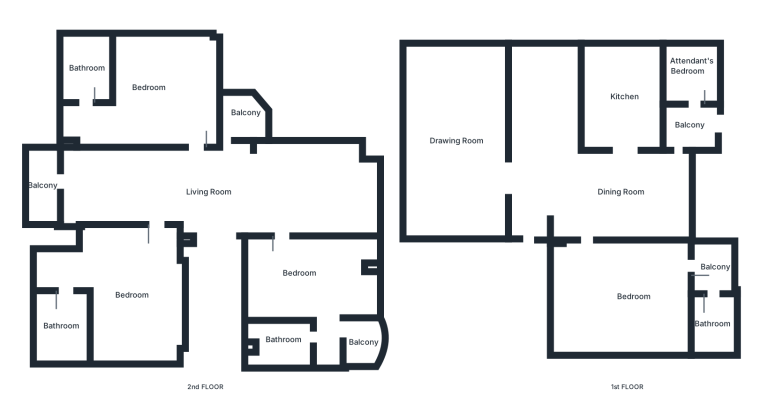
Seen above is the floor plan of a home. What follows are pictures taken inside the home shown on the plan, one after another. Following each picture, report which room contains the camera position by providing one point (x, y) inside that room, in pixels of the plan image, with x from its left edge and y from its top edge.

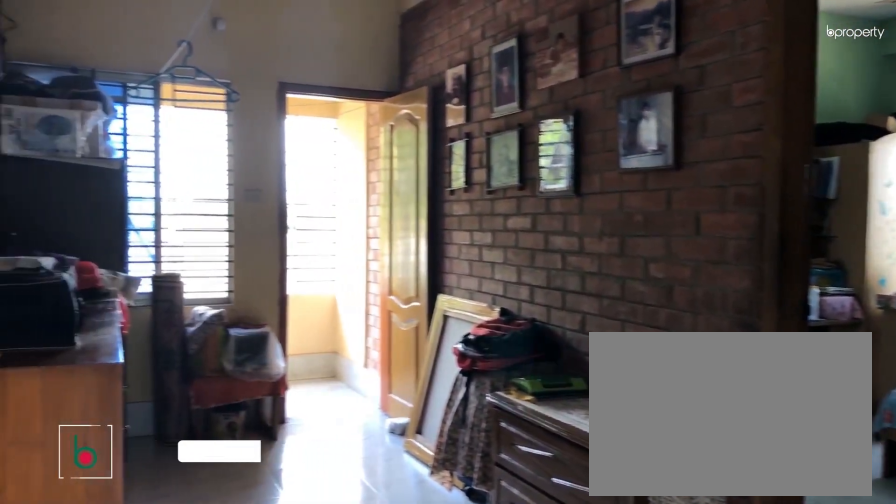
(214, 195)
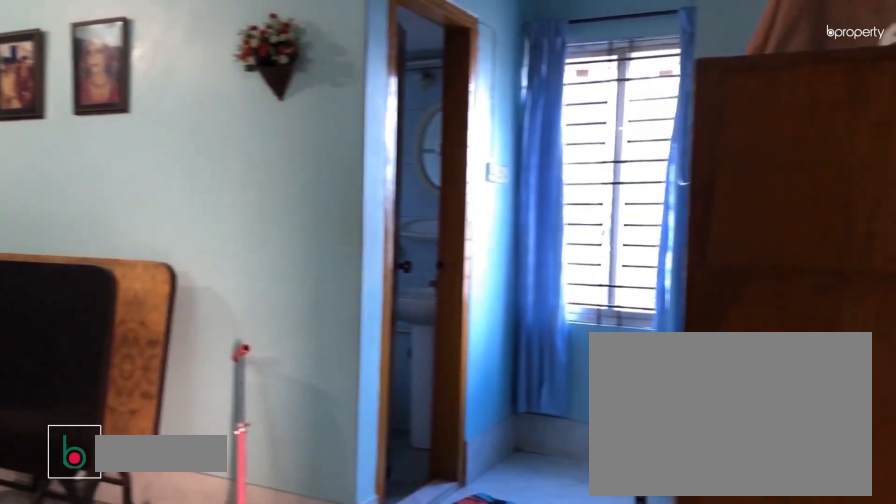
(136, 299)
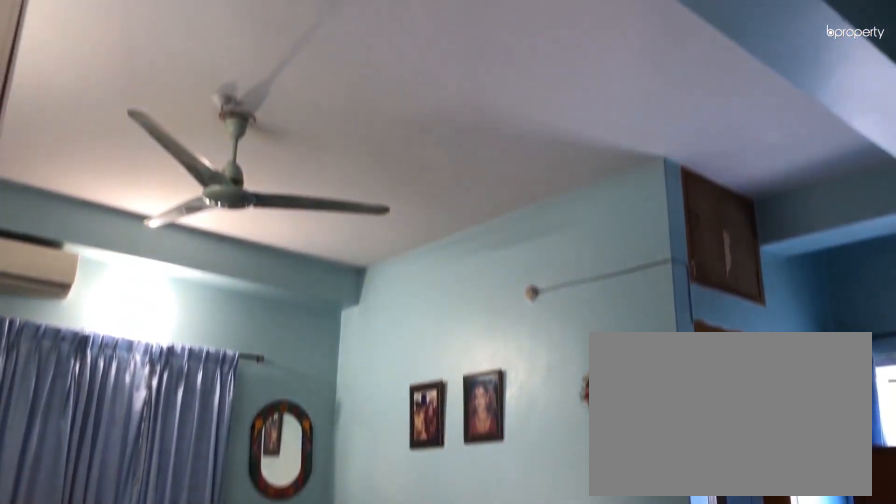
(136, 299)
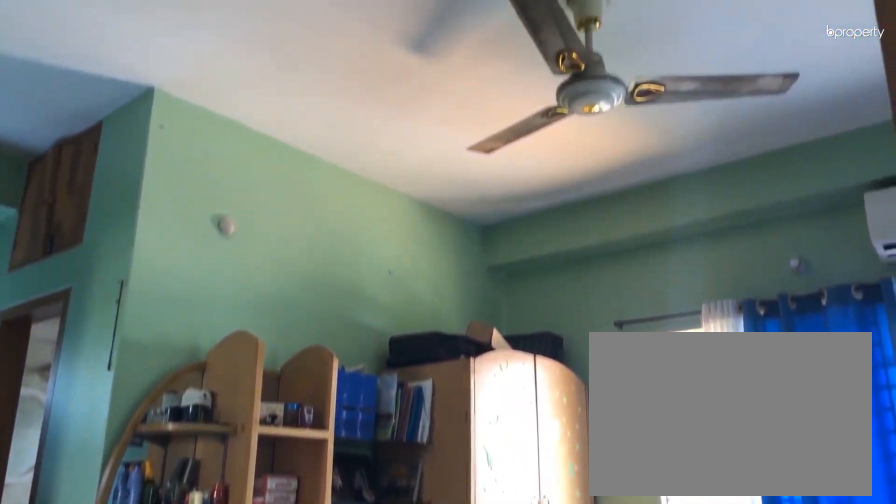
(147, 89)
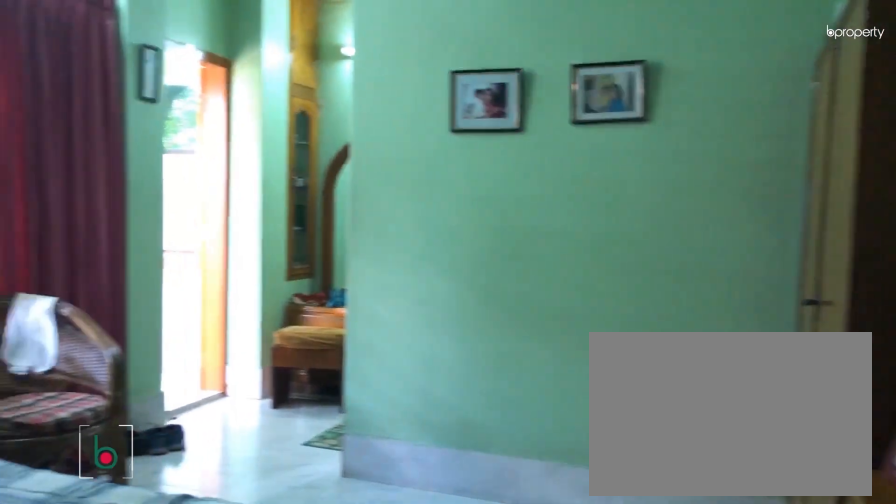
(301, 273)
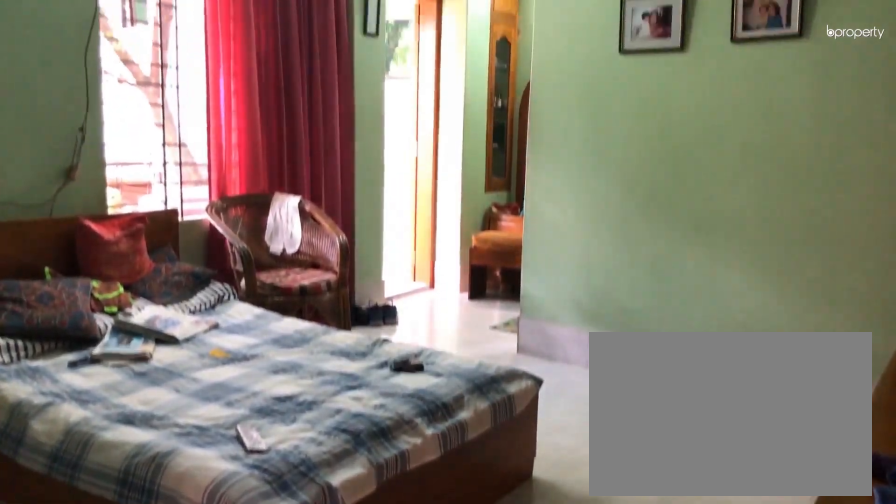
(303, 275)
